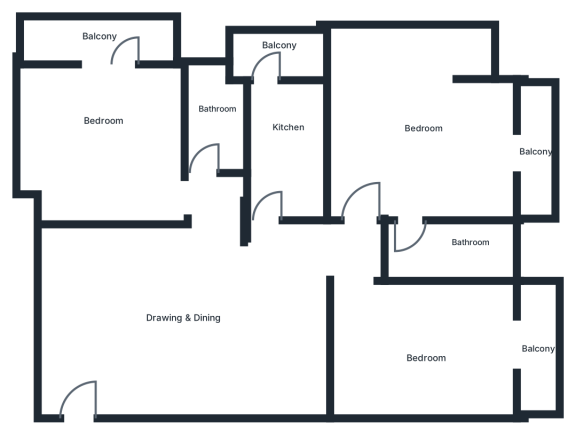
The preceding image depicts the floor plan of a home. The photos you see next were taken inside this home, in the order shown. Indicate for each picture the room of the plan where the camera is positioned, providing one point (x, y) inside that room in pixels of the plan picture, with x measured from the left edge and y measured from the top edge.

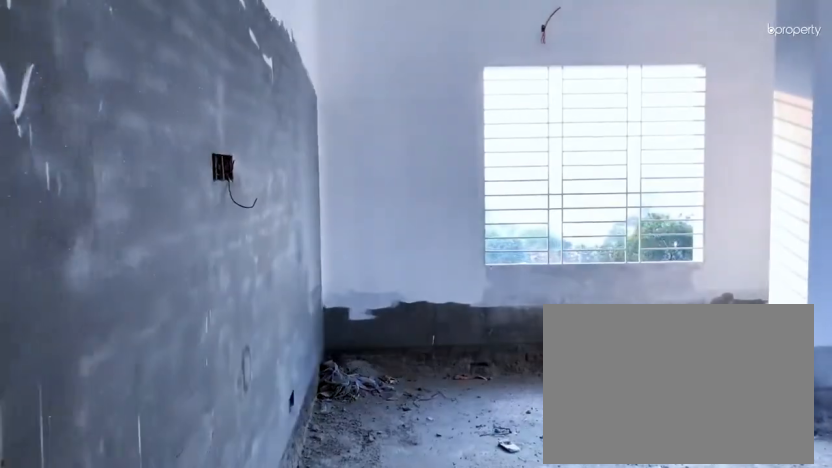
(415, 161)
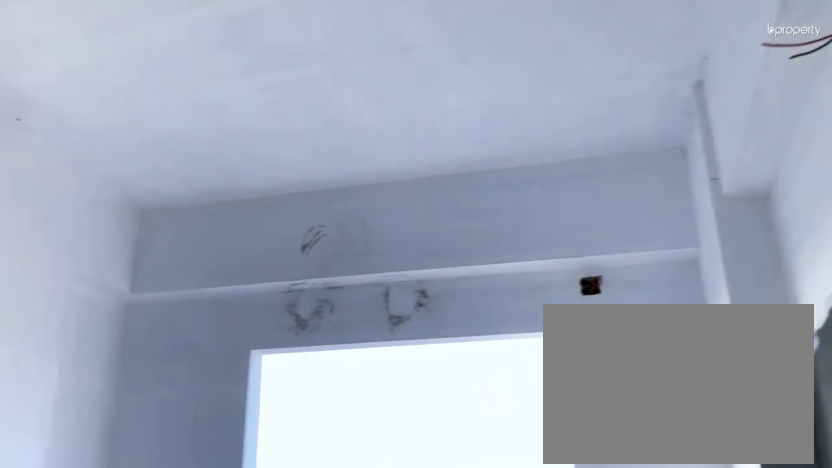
(420, 120)
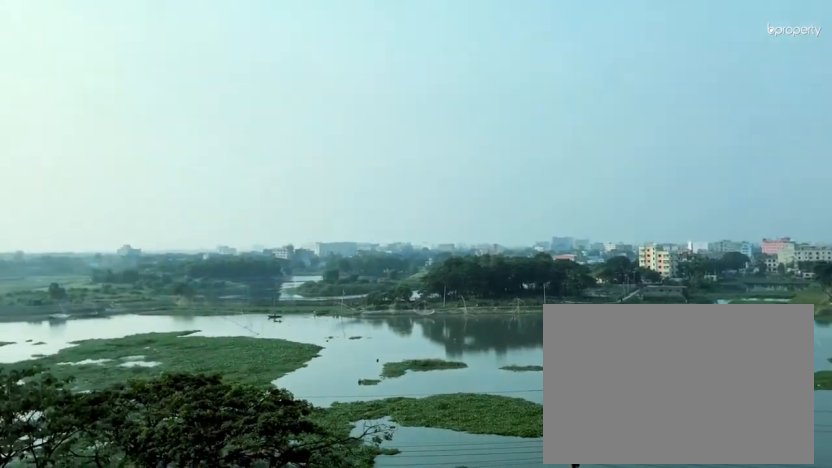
(542, 149)
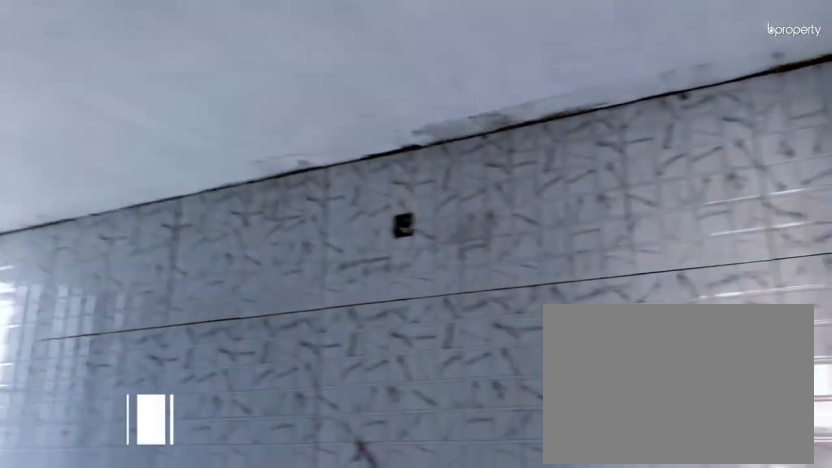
(456, 250)
